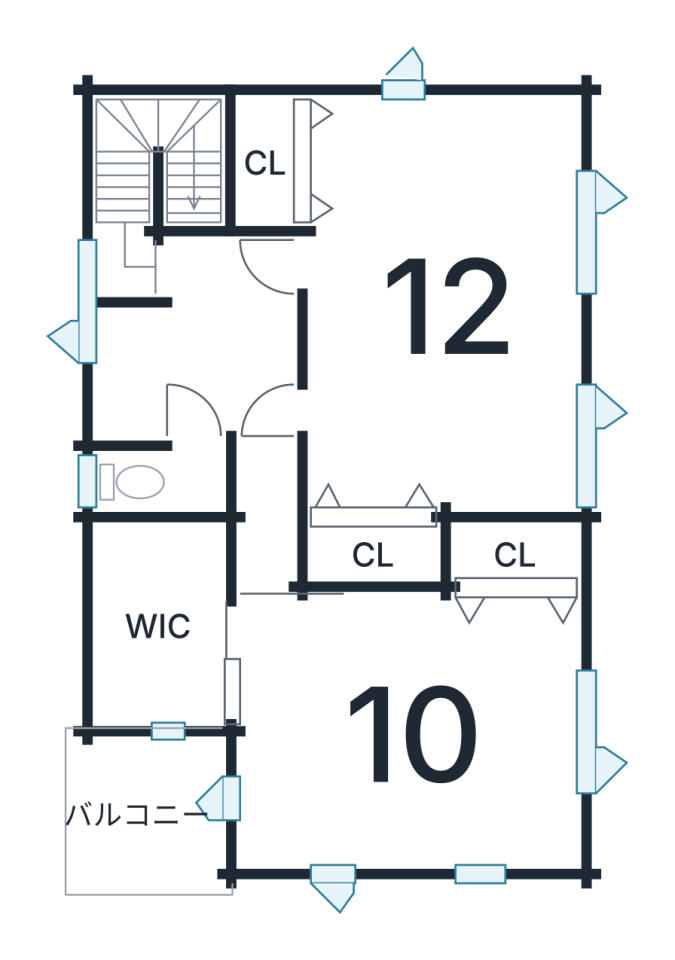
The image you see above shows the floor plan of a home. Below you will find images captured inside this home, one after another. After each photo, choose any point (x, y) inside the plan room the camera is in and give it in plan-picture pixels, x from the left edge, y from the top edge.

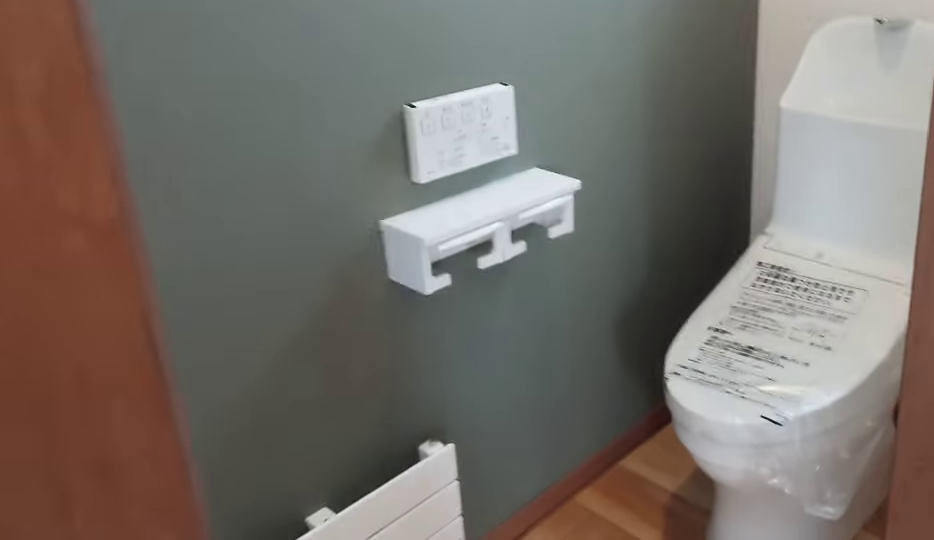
(156, 493)
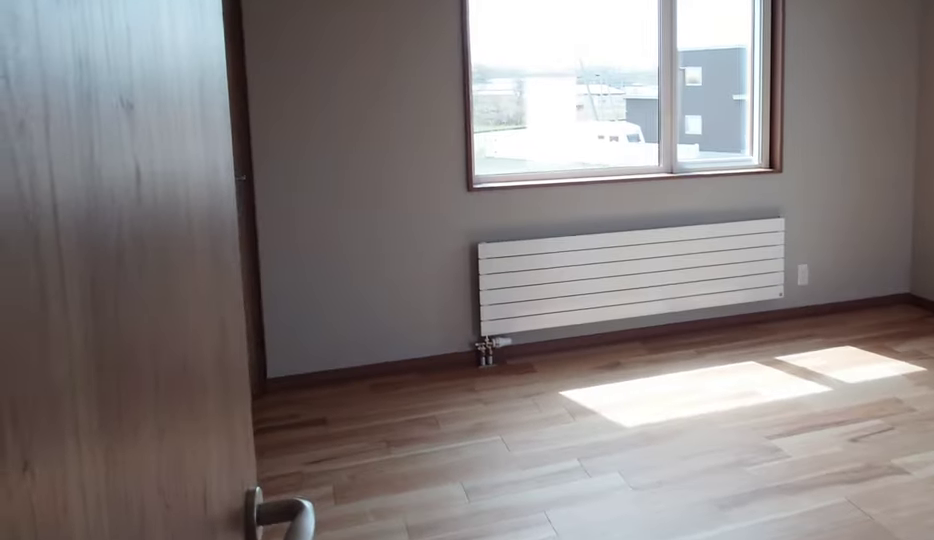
(394, 743)
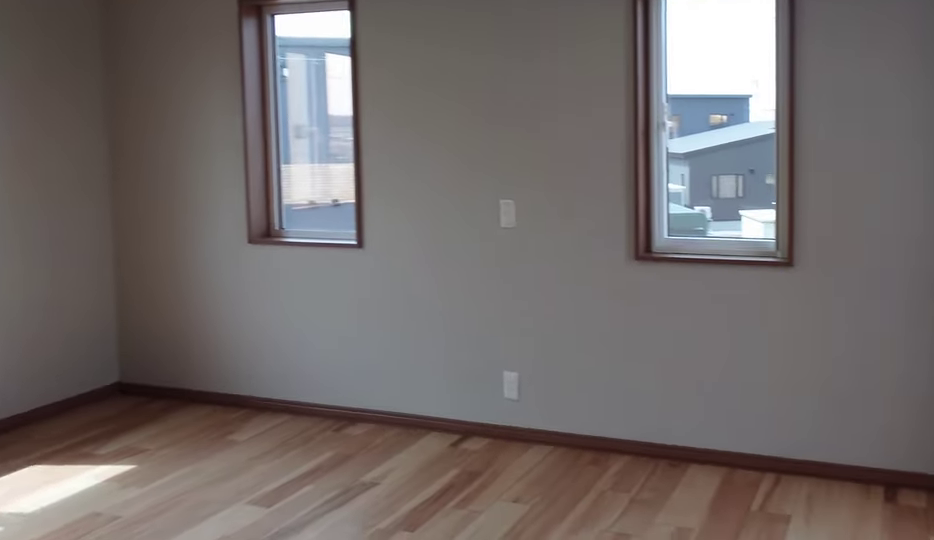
(394, 743)
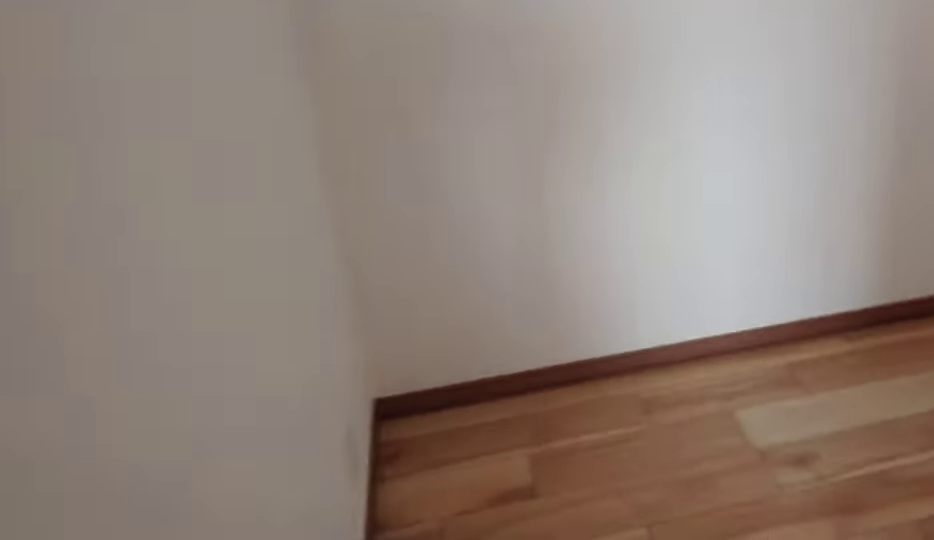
(164, 634)
